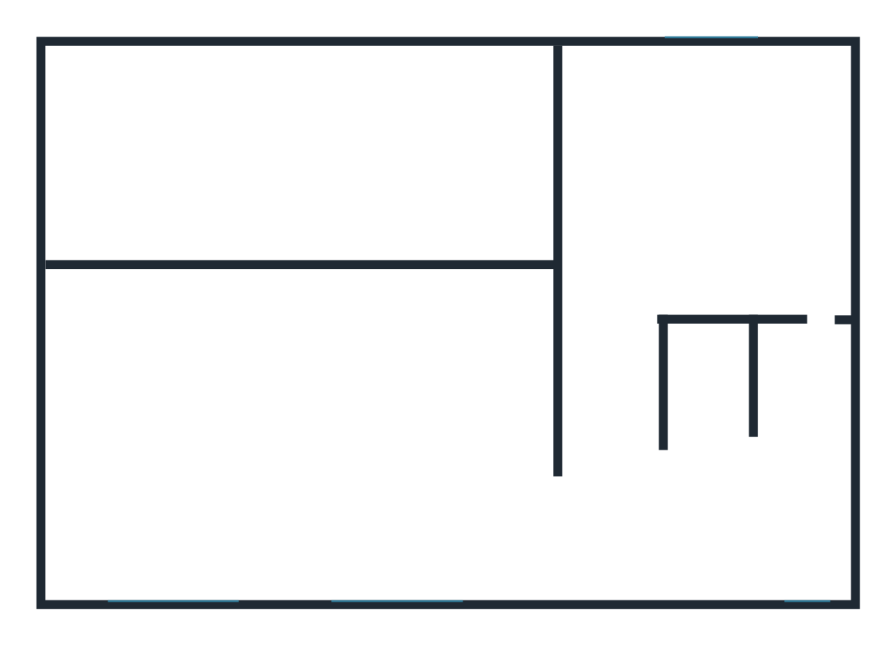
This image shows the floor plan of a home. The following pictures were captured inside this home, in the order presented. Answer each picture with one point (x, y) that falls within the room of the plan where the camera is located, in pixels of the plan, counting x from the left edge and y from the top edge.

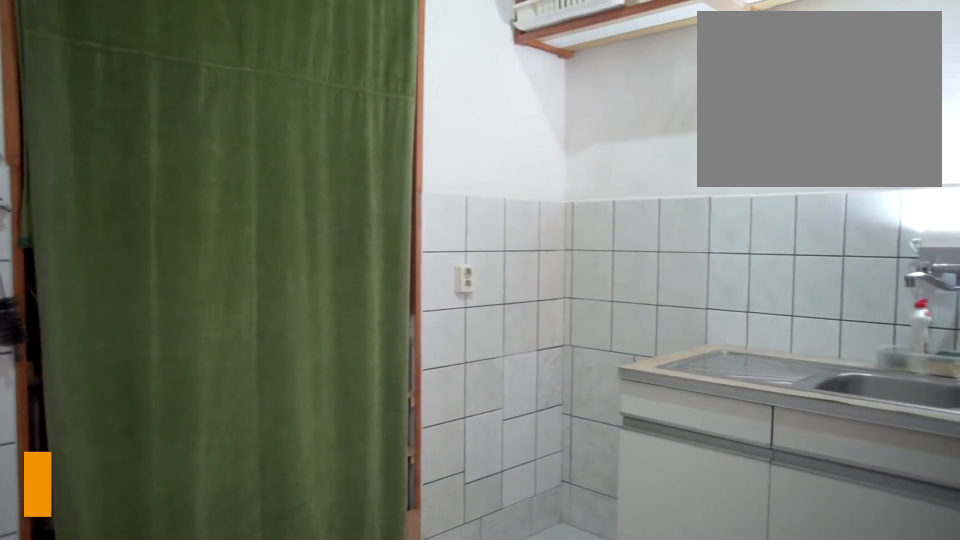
(644, 239)
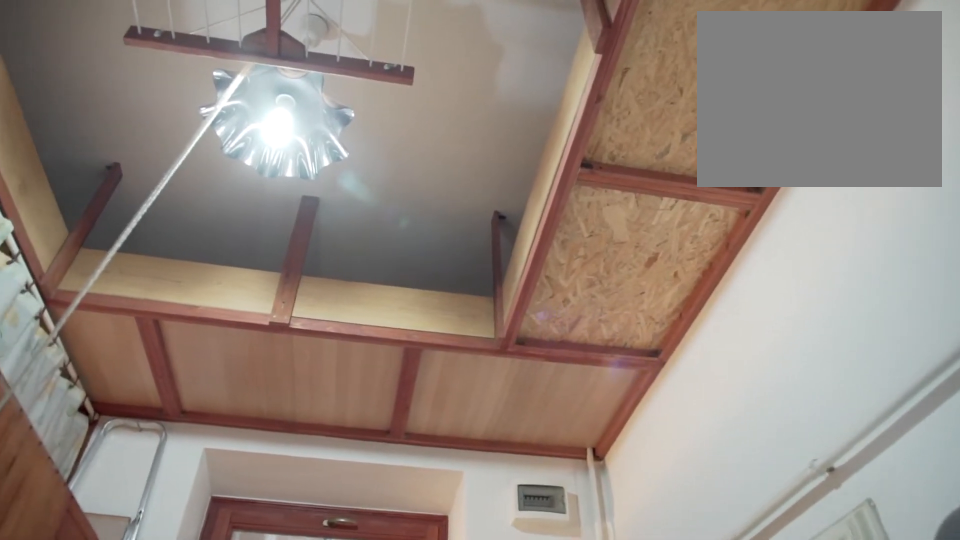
(712, 113)
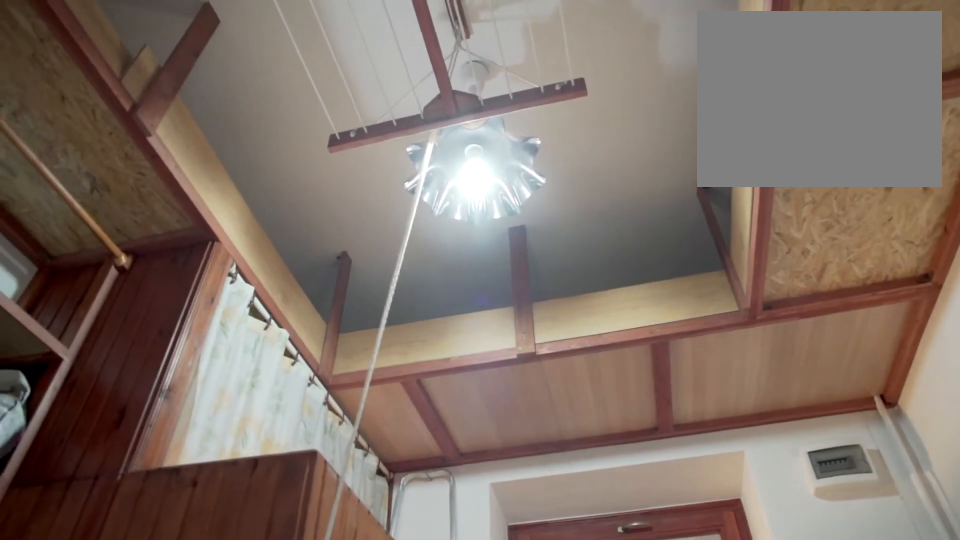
(712, 113)
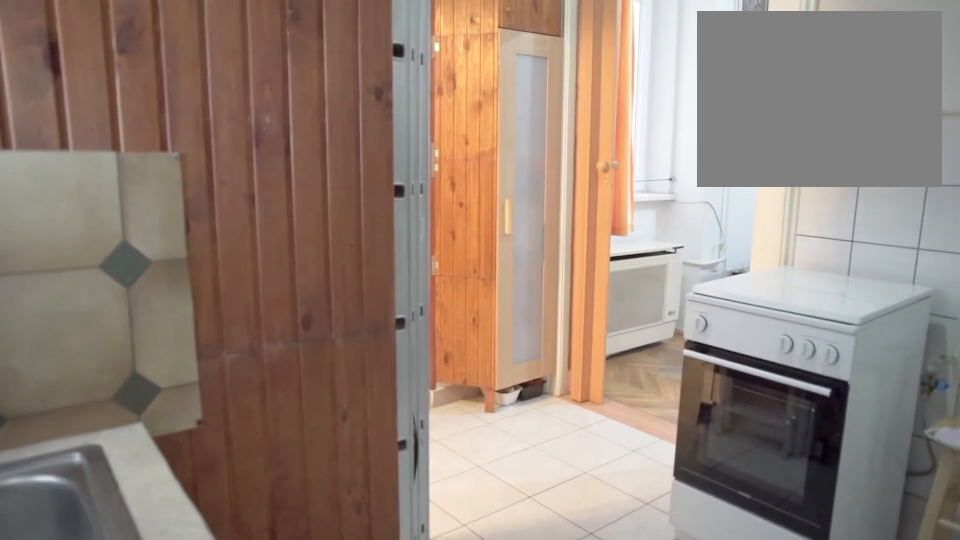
(796, 116)
